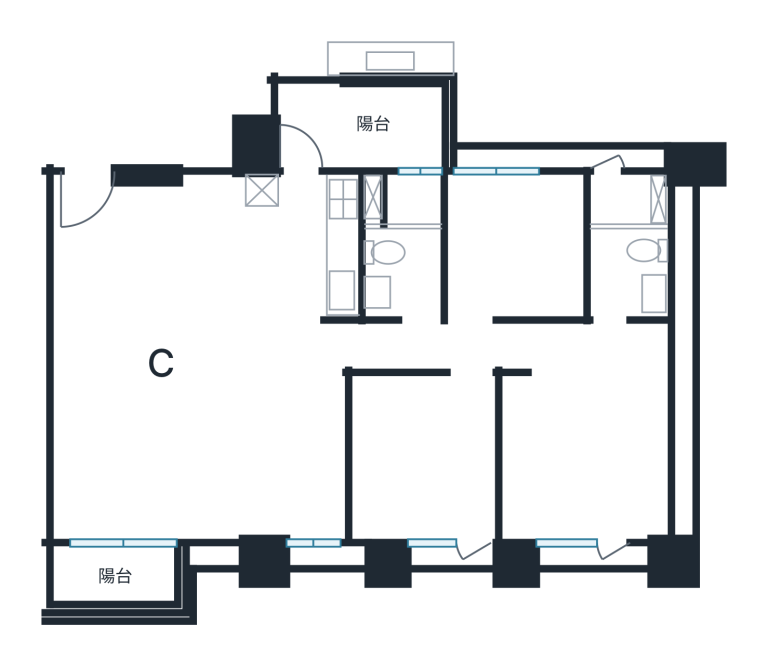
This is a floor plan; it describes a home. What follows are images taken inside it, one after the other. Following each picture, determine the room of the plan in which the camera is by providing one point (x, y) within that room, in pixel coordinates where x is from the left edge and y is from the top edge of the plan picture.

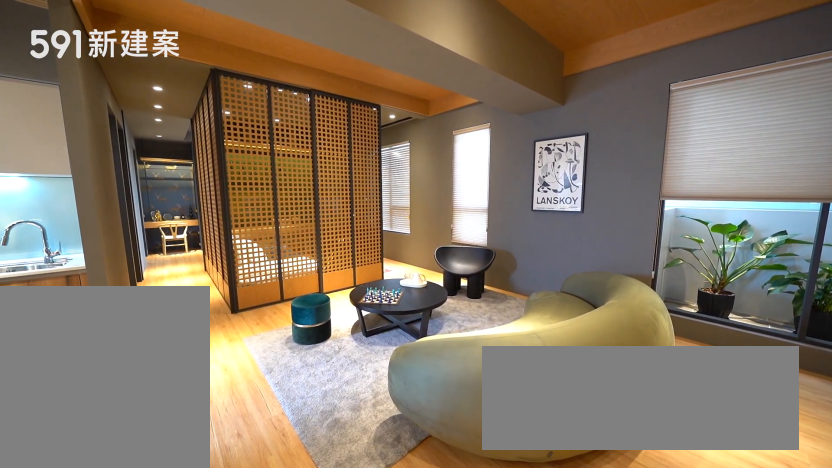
(202, 430)
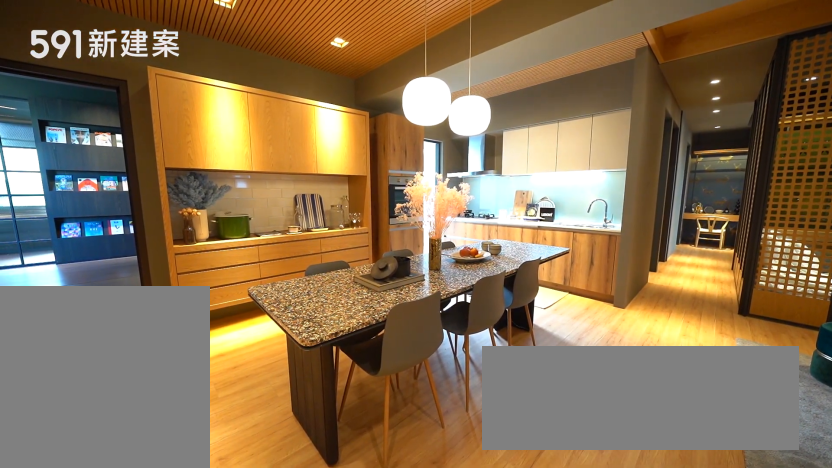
(200, 266)
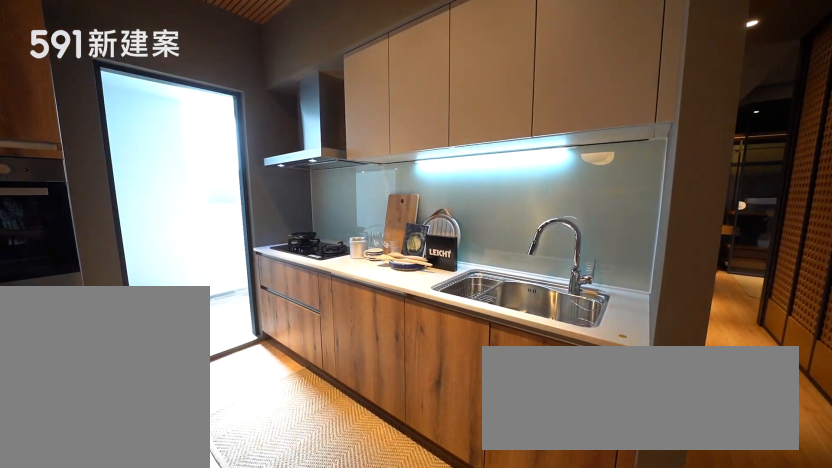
(305, 244)
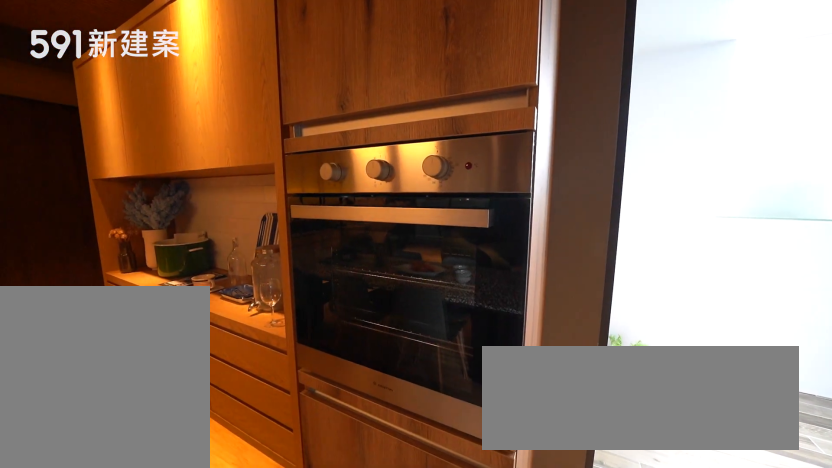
(305, 244)
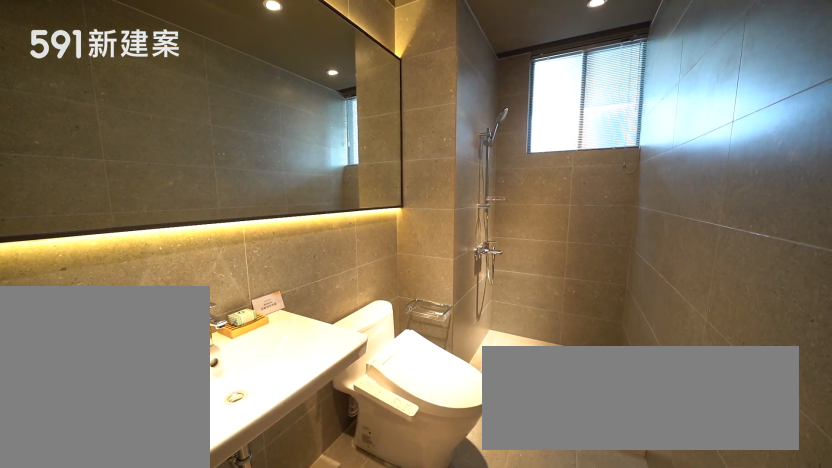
(405, 243)
